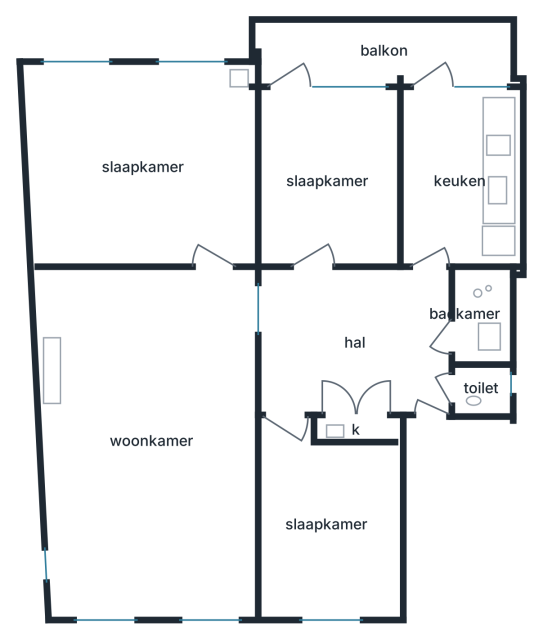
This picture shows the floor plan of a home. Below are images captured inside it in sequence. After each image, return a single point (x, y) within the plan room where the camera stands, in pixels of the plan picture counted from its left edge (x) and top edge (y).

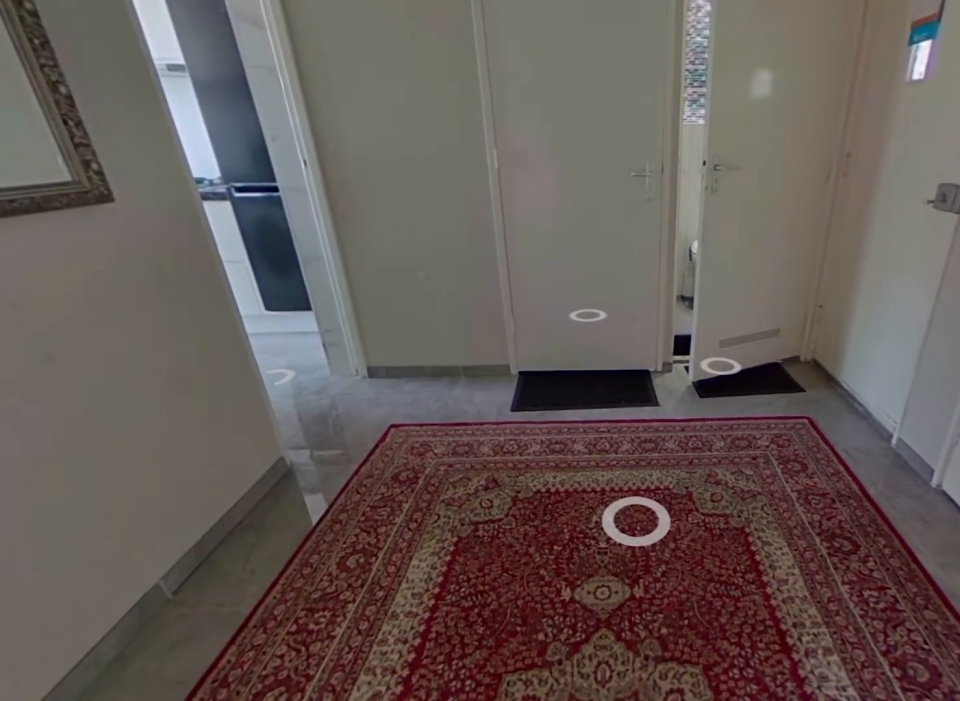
(353, 337)
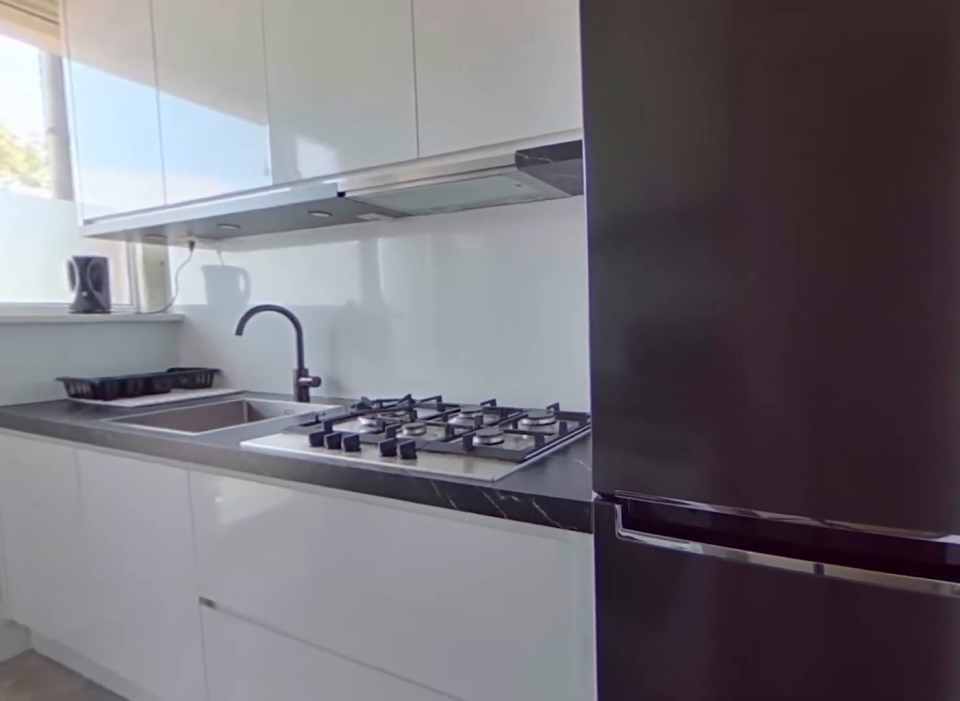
(458, 178)
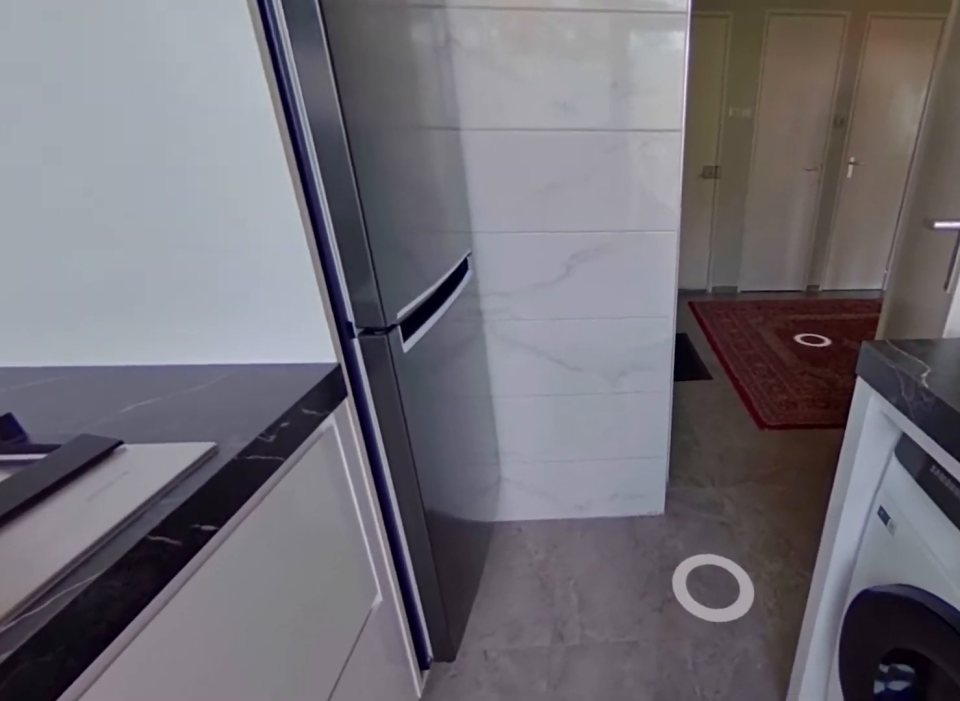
(458, 178)
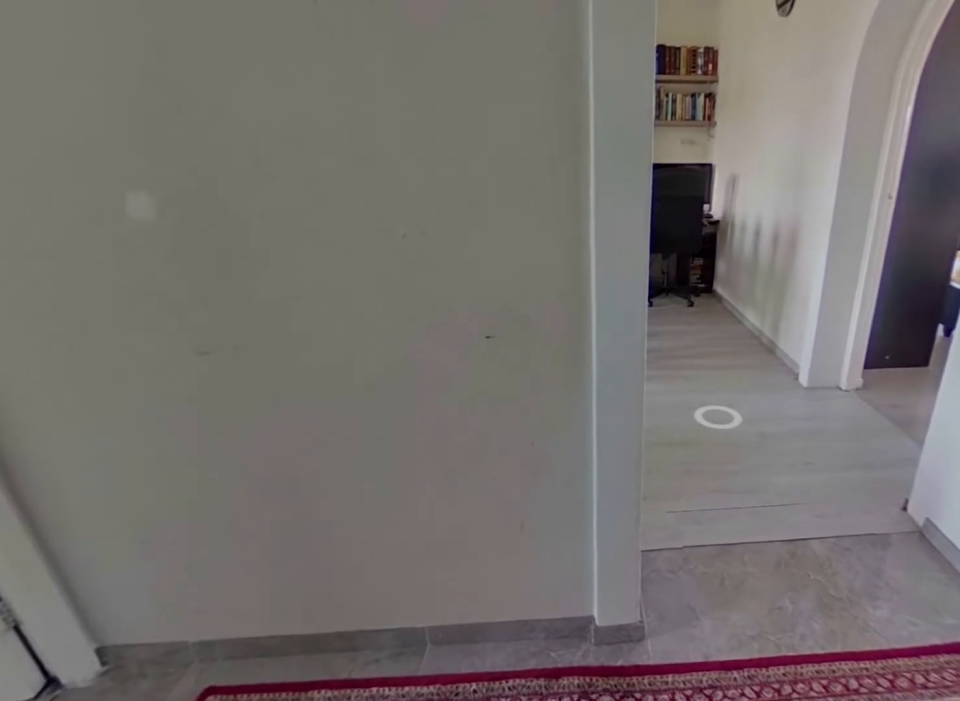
(353, 338)
